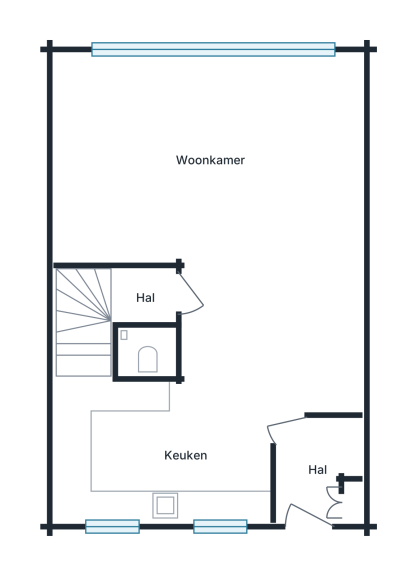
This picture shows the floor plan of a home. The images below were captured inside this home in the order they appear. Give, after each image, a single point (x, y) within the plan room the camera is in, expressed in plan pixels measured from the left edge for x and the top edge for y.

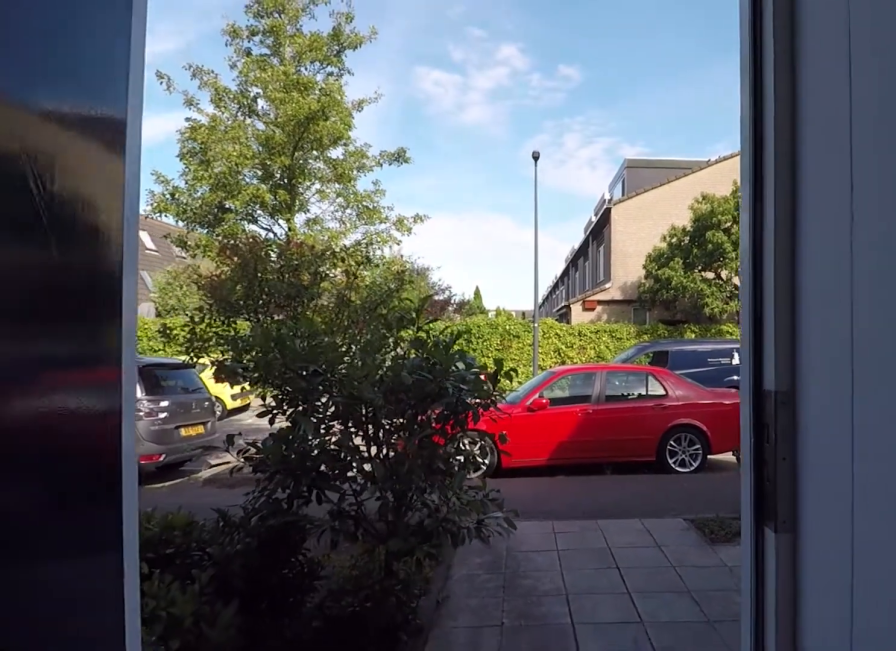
(316, 469)
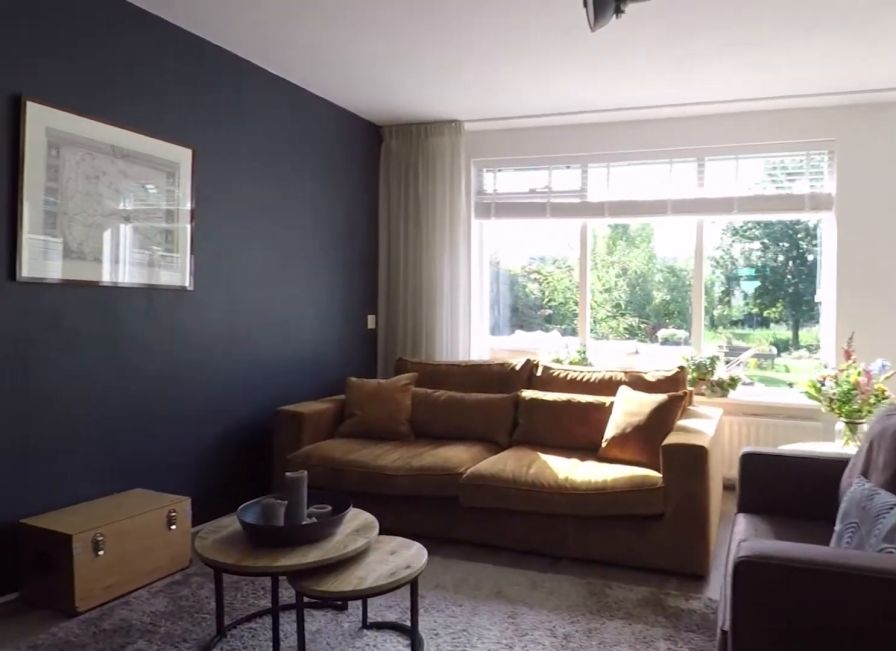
(136, 153)
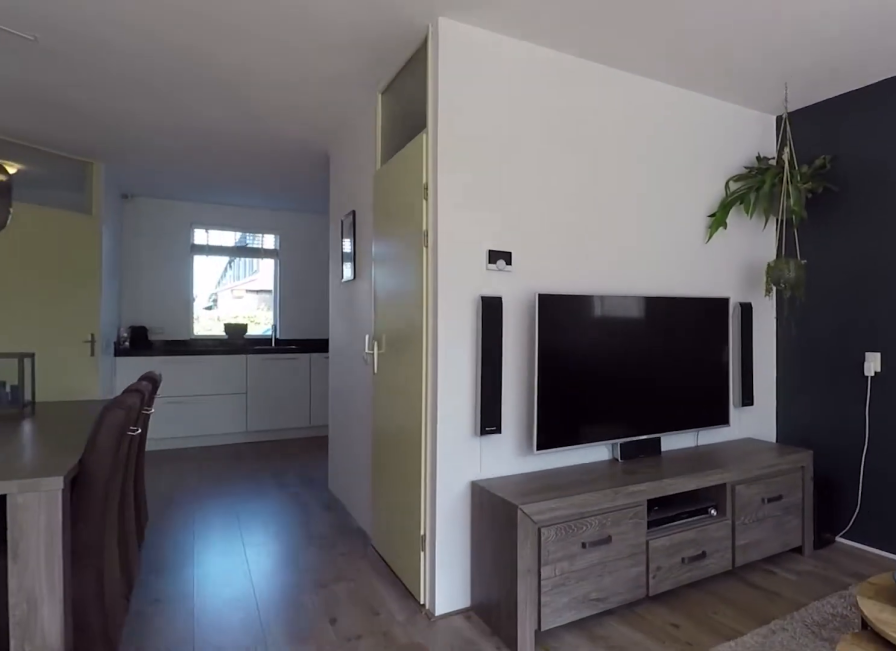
(136, 153)
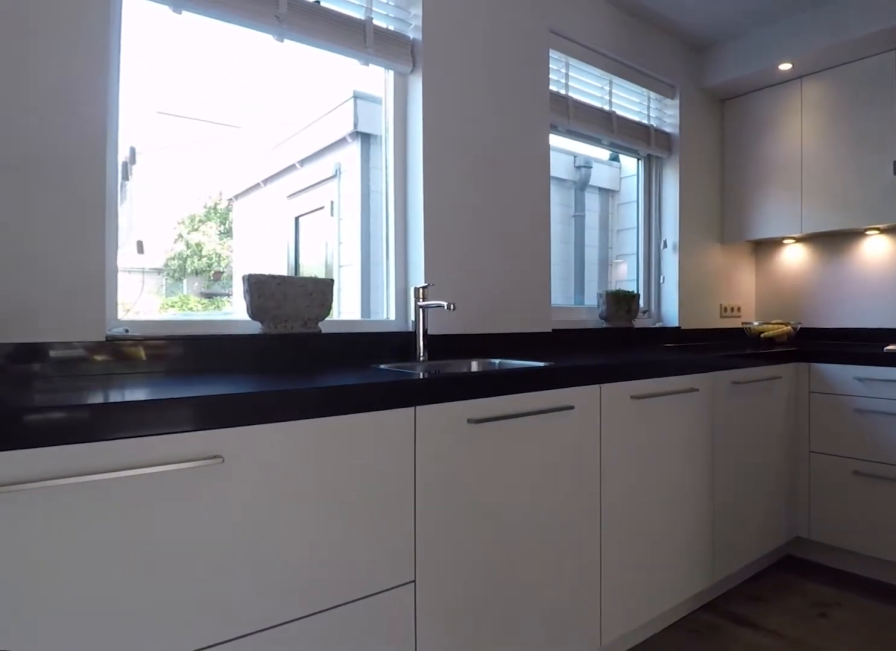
(155, 456)
